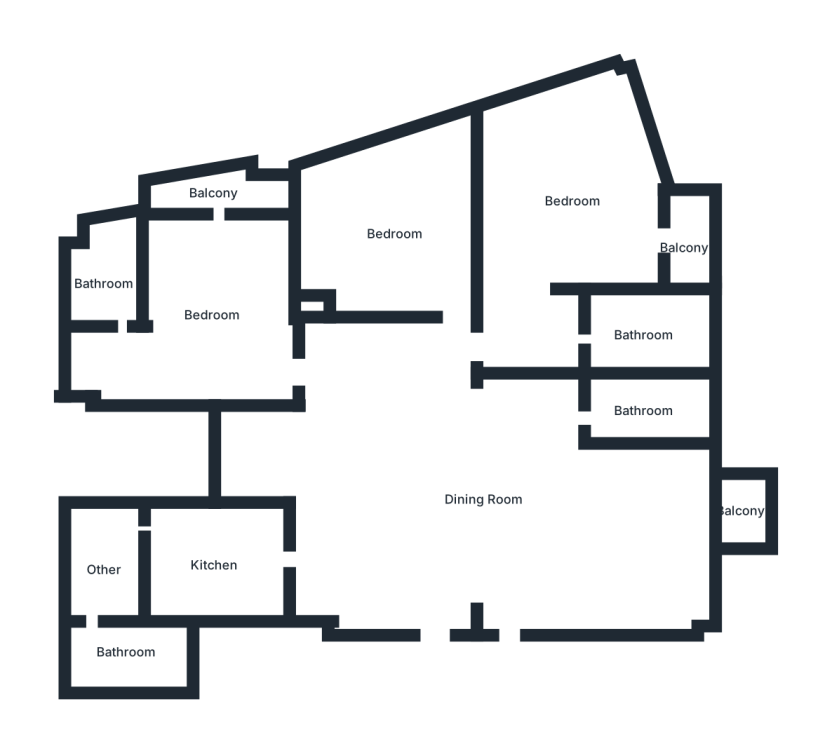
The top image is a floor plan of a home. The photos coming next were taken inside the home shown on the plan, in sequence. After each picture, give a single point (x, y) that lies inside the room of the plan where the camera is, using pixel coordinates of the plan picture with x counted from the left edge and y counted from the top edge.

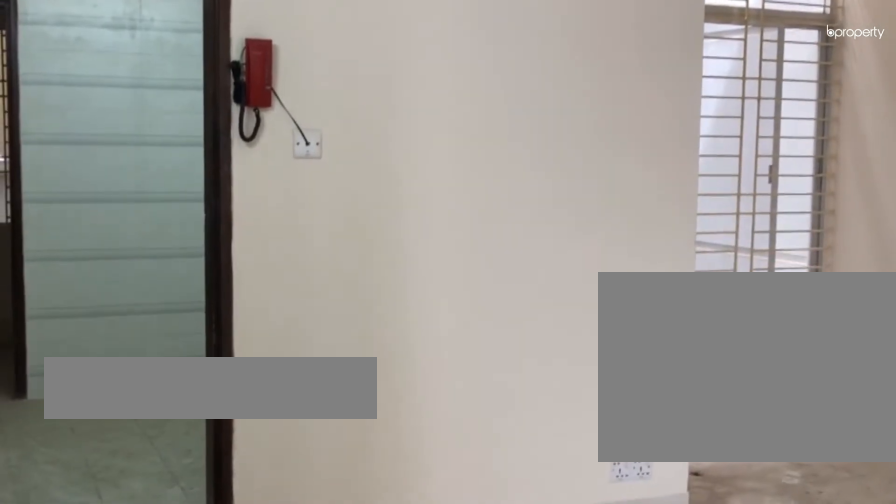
(481, 500)
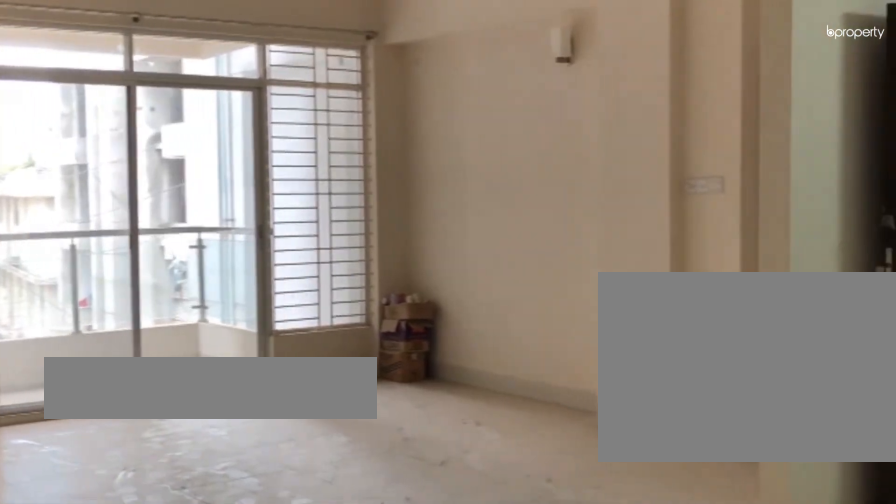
(481, 500)
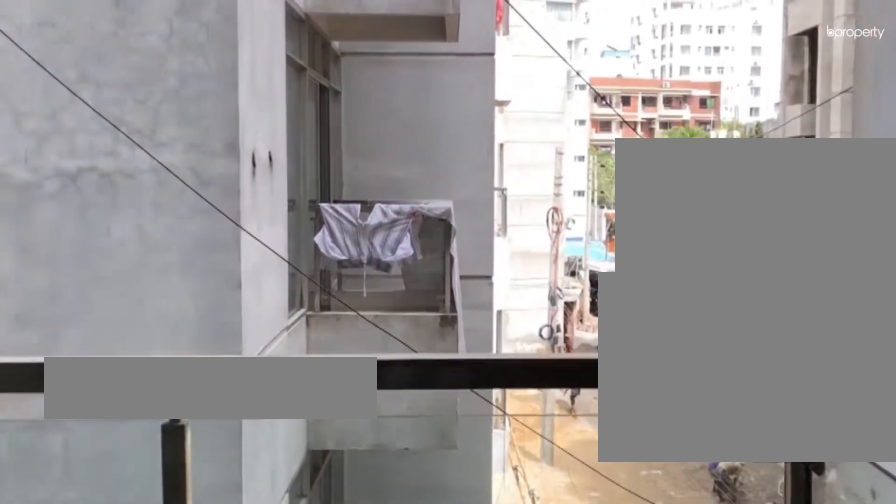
(739, 512)
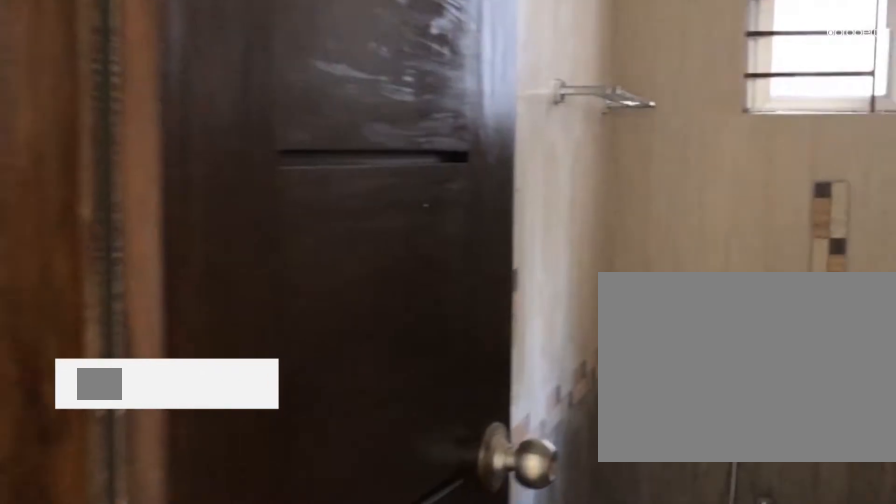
(641, 412)
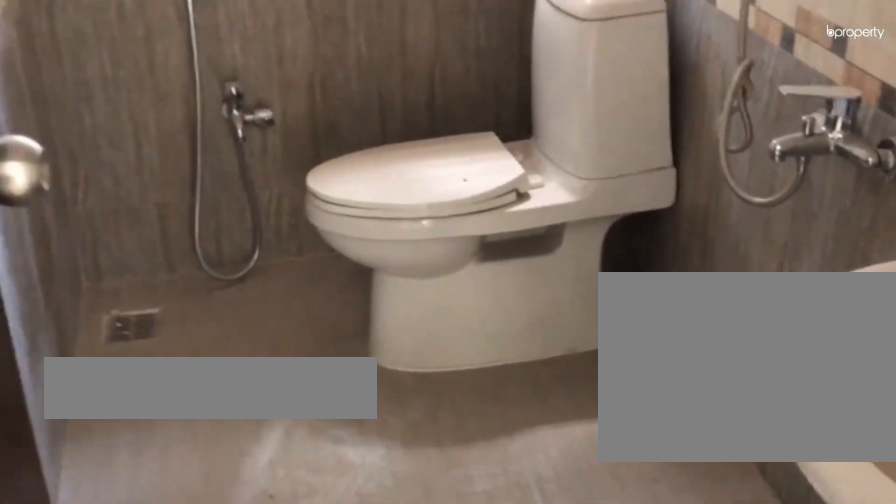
(641, 412)
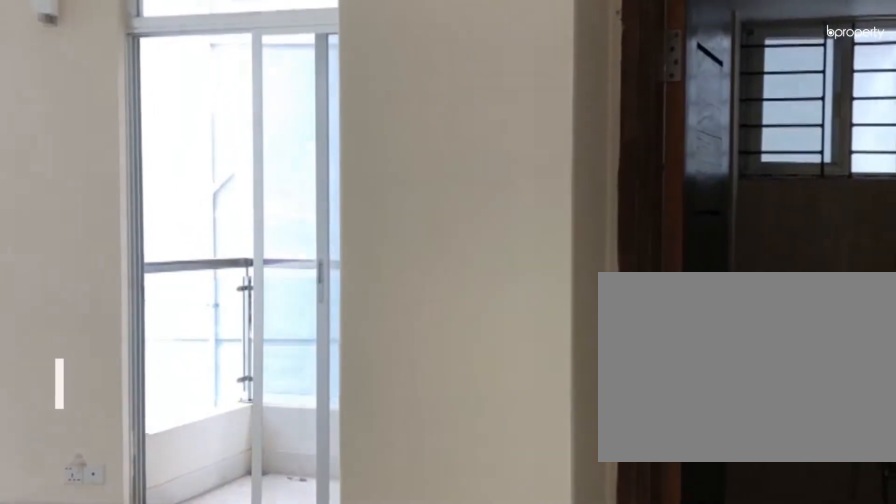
(514, 342)
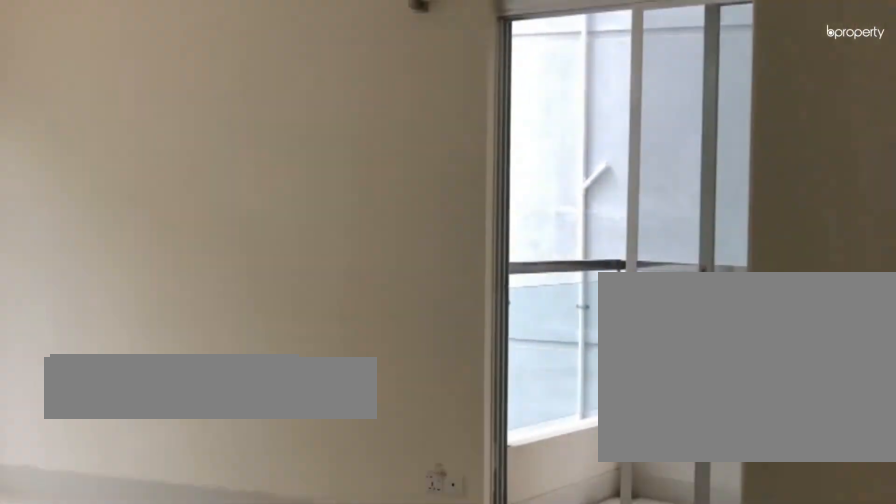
(571, 199)
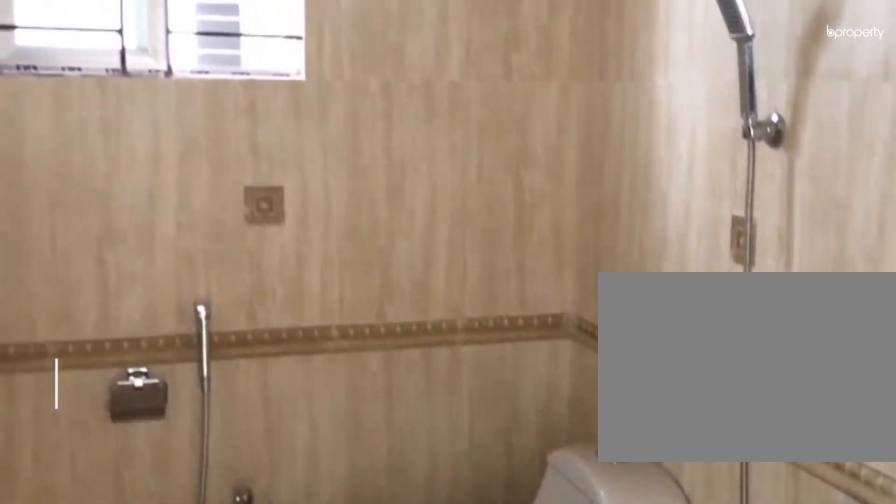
(641, 336)
